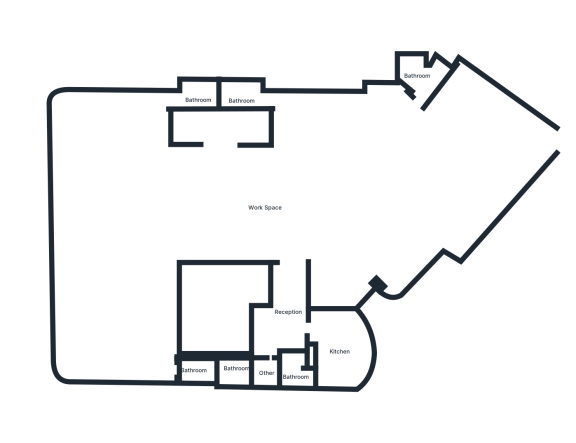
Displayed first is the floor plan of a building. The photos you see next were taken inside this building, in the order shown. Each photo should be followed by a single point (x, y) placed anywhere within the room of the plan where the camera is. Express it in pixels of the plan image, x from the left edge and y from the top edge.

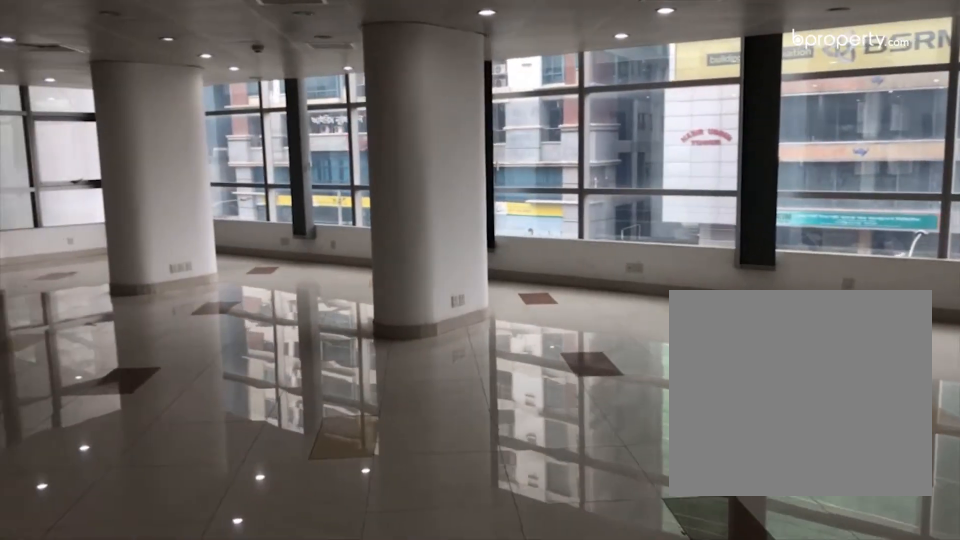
(264, 208)
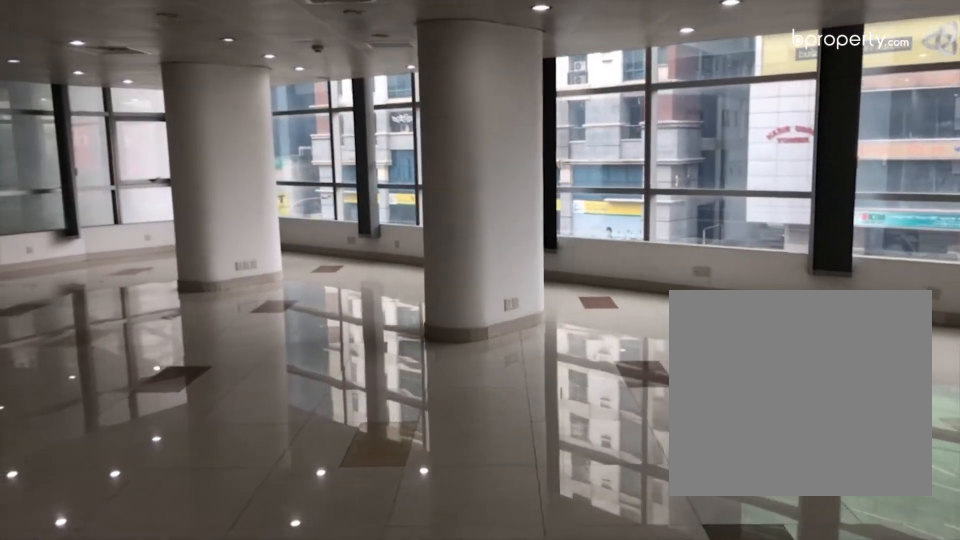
(264, 208)
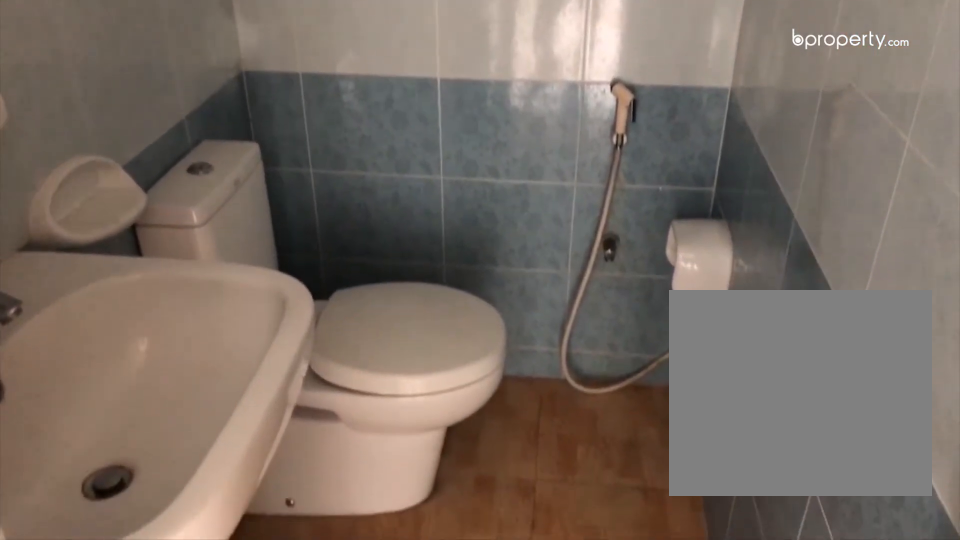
(198, 99)
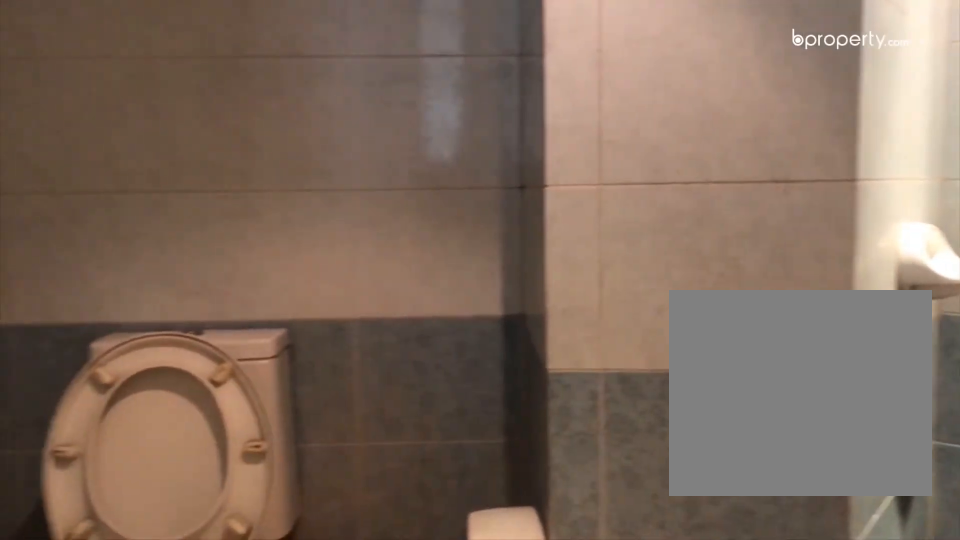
(414, 68)
